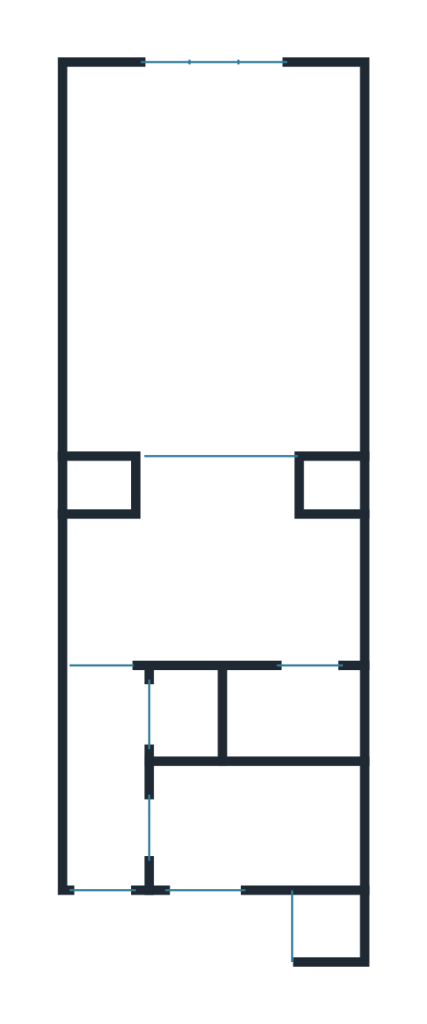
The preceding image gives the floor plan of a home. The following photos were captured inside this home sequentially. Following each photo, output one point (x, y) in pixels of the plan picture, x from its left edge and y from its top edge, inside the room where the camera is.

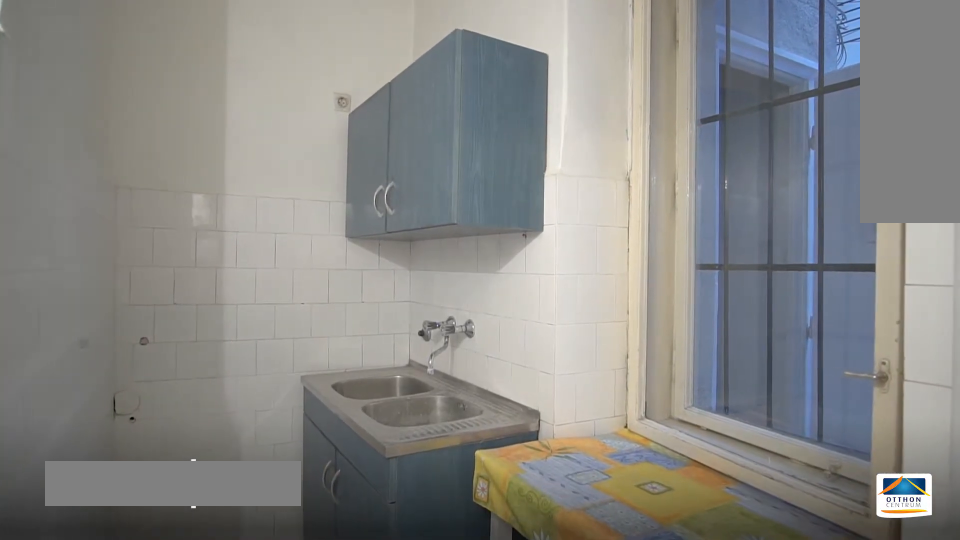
(251, 826)
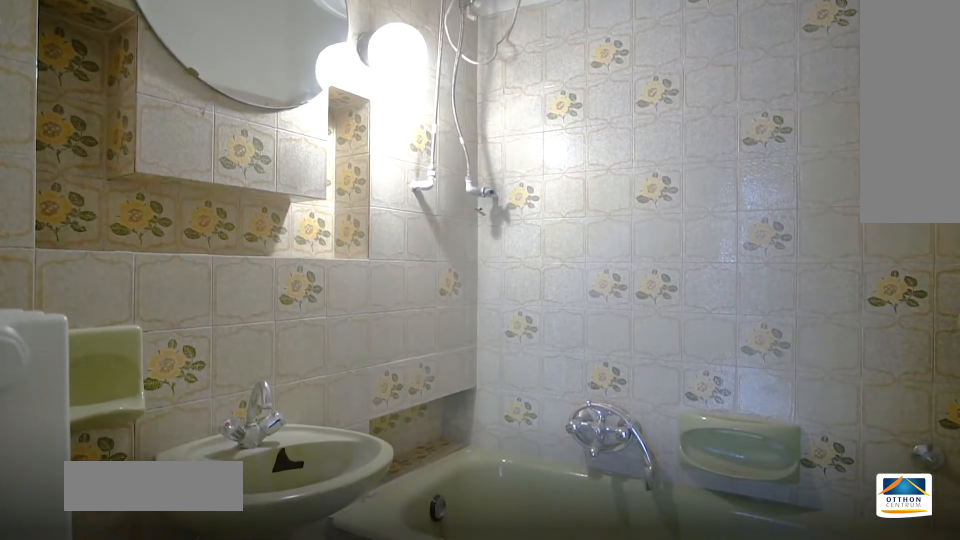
(293, 707)
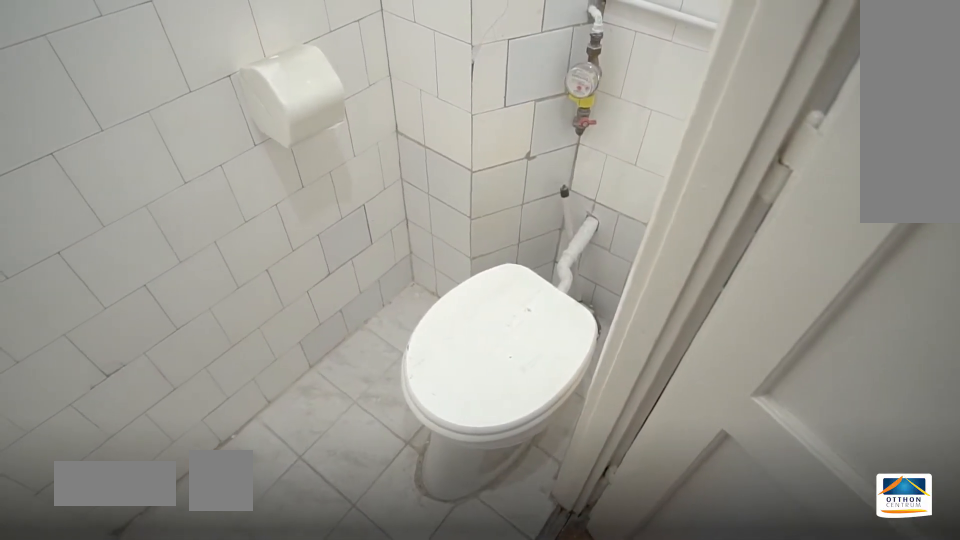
(187, 712)
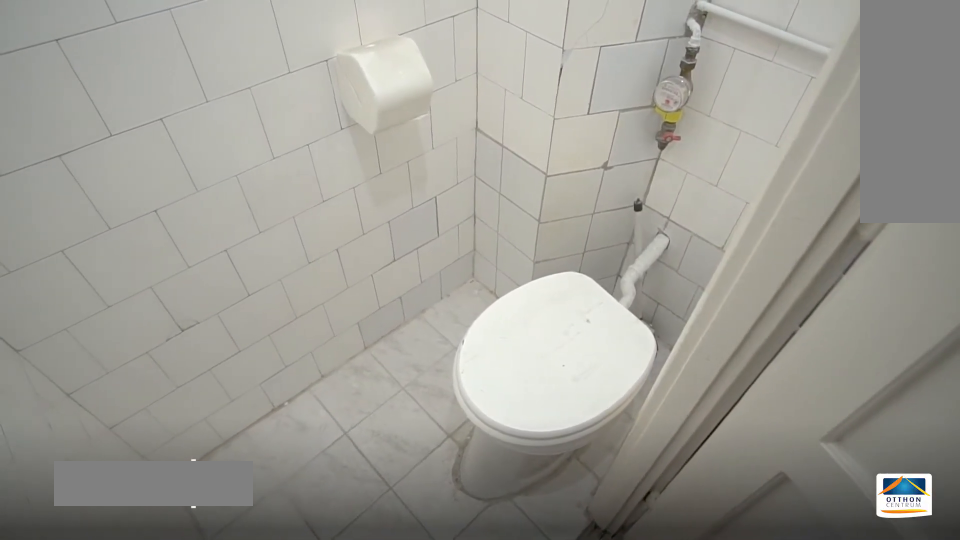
(187, 712)
